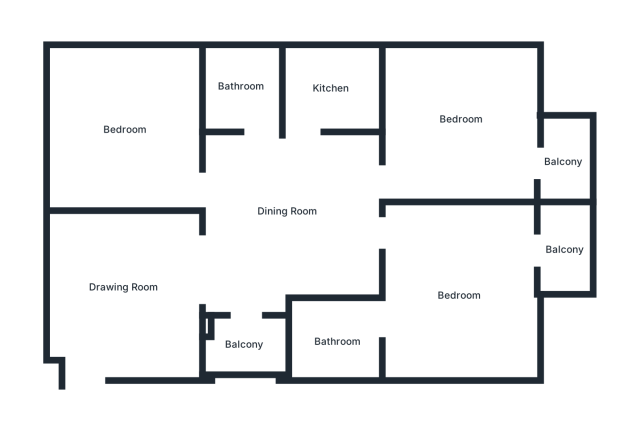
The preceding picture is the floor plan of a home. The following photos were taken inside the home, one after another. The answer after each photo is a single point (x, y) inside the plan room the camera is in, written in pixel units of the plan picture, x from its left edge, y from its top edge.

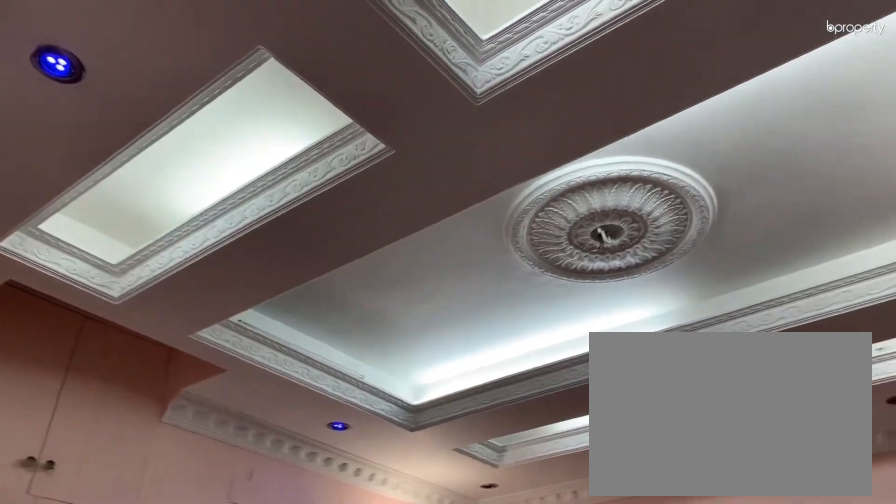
(285, 210)
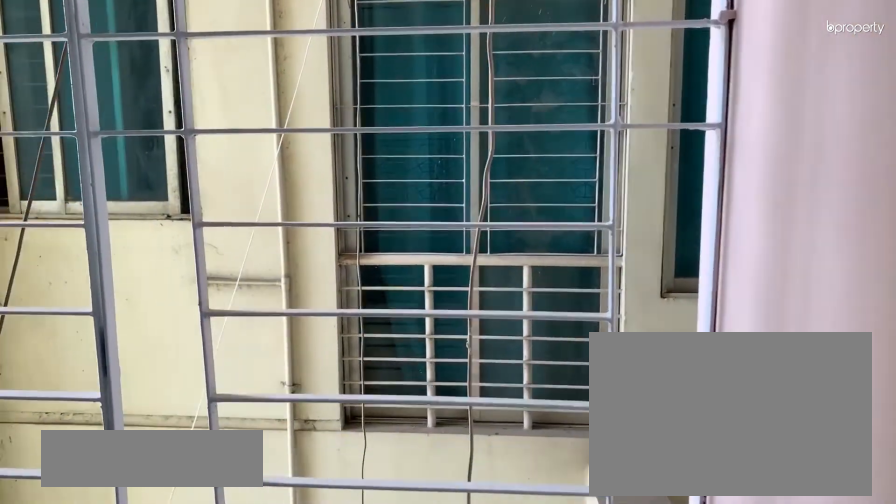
(245, 349)
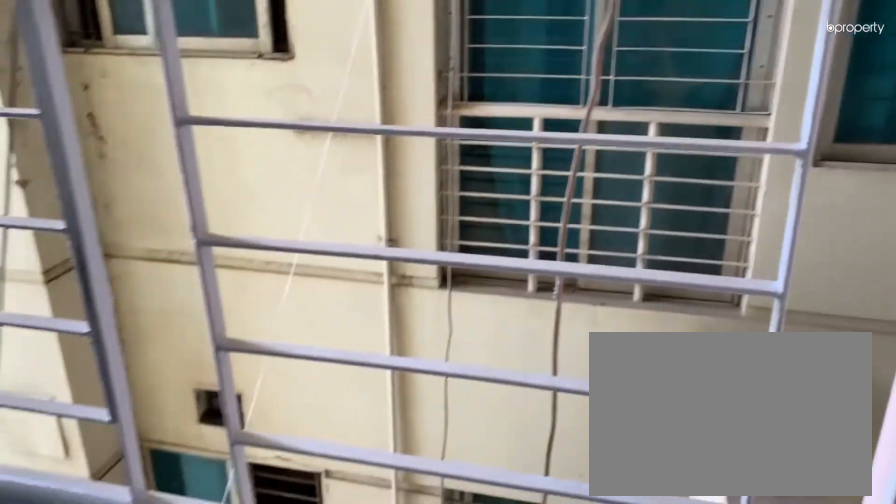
(245, 349)
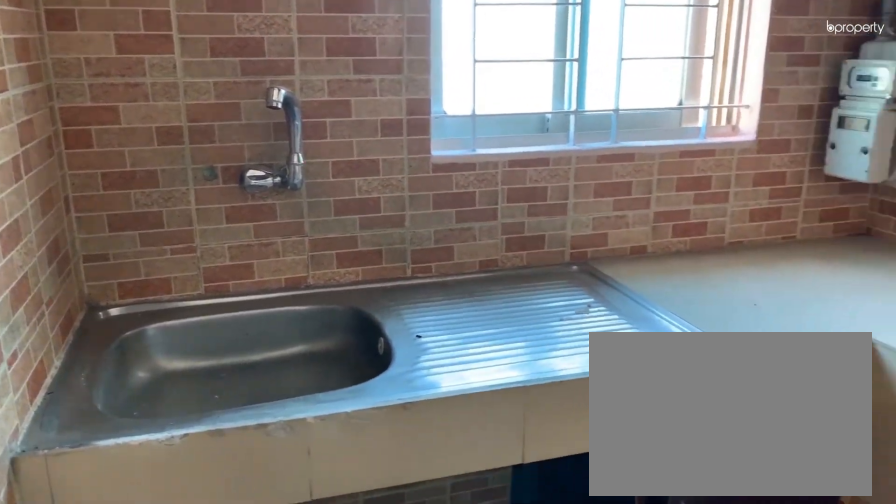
(328, 88)
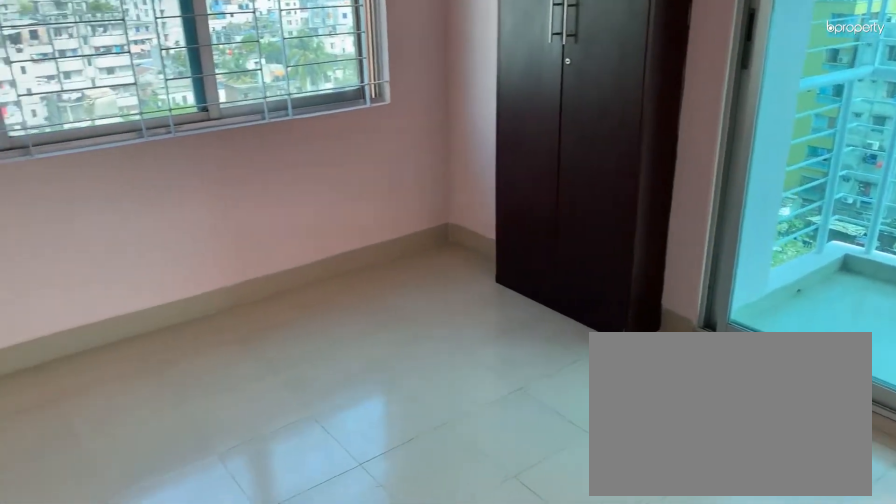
(462, 119)
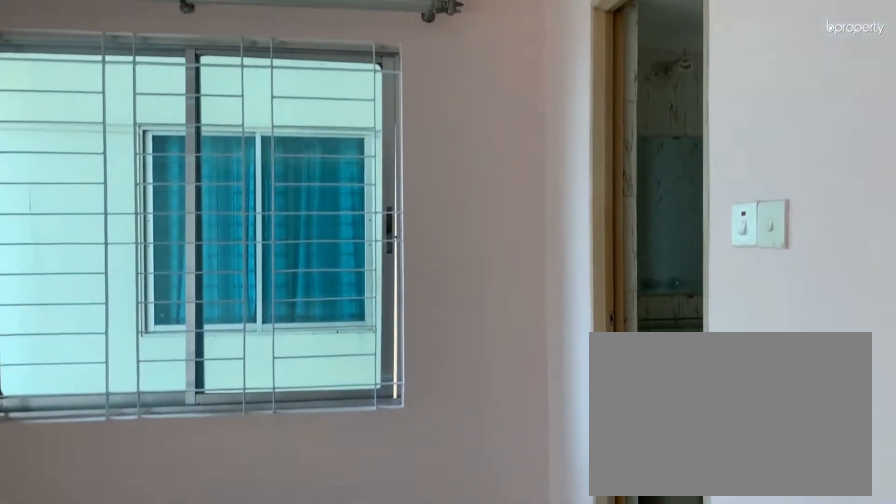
(459, 298)
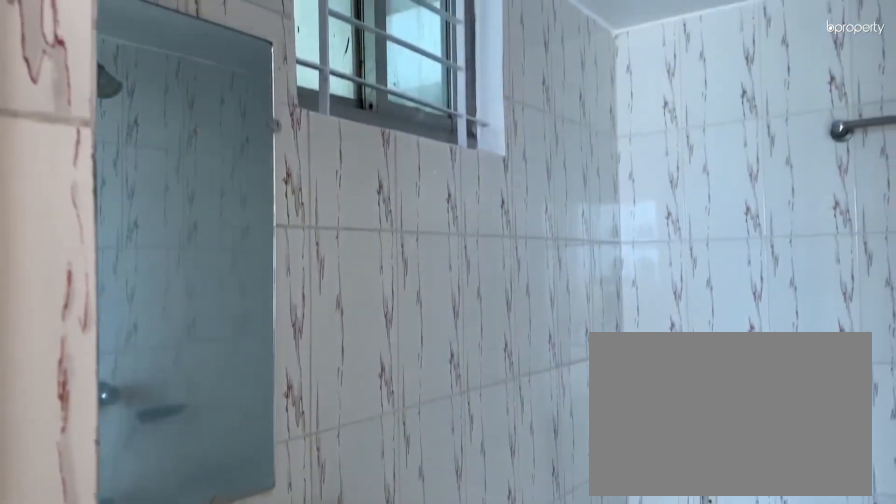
(333, 344)
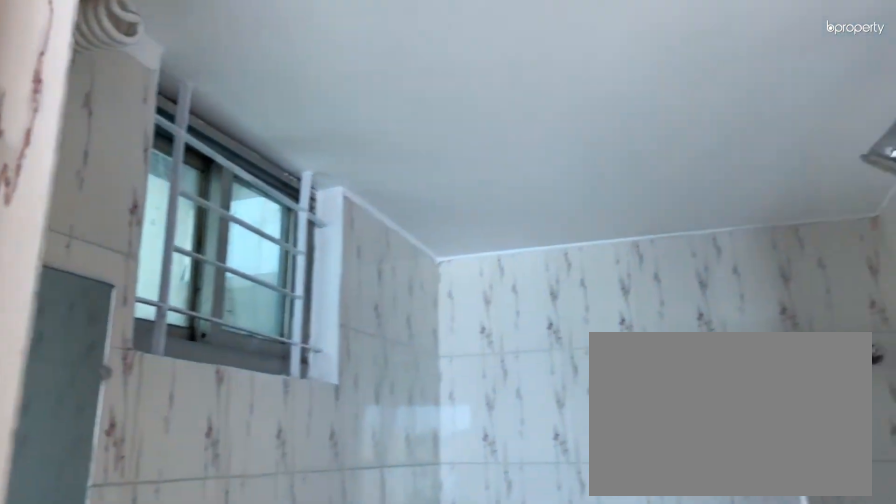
(333, 344)
